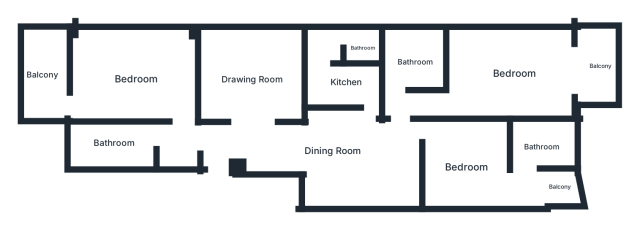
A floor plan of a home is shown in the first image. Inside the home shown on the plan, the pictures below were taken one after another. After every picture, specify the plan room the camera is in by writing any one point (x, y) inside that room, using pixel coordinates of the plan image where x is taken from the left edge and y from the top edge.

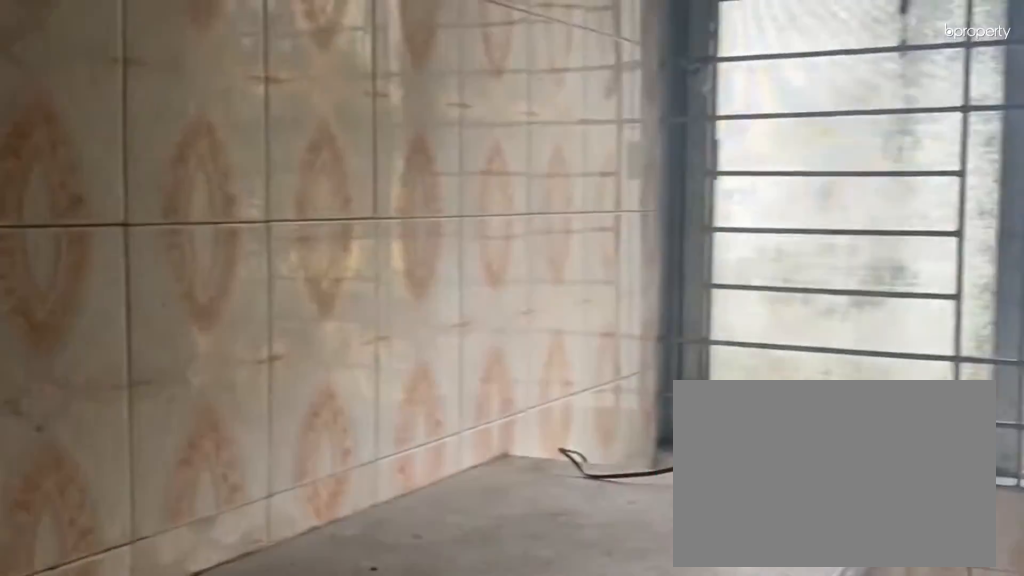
(345, 82)
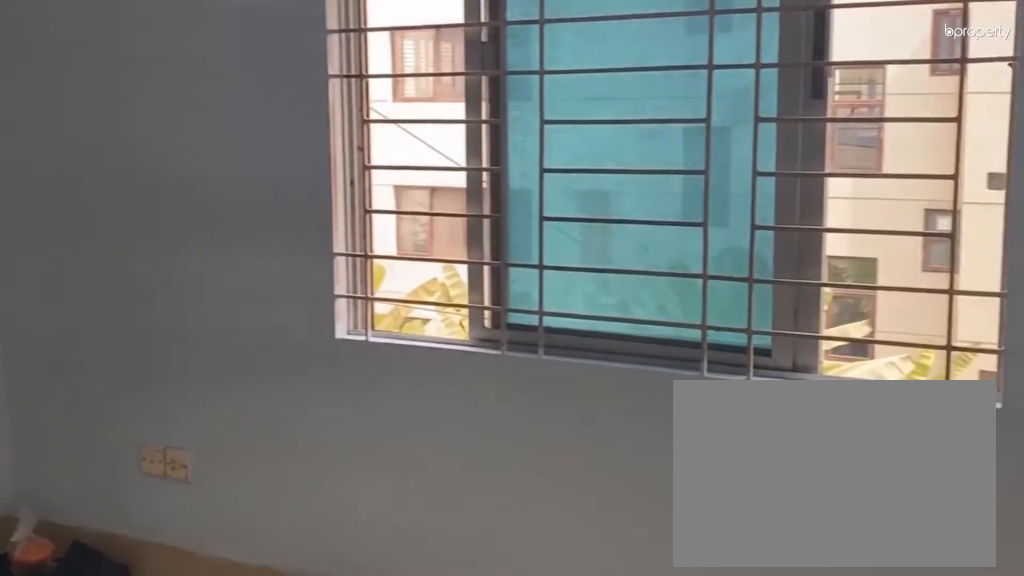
(513, 73)
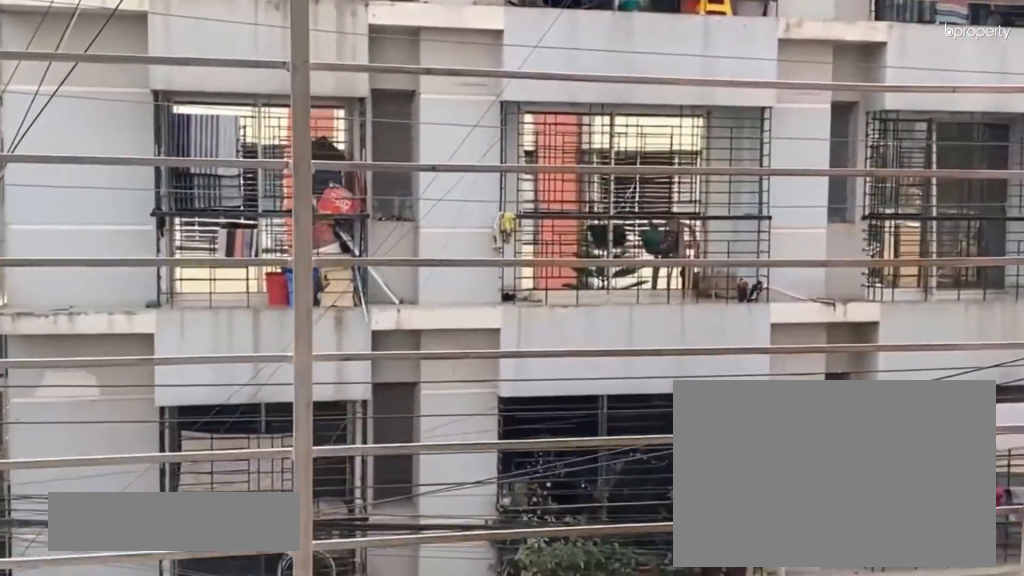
(599, 64)
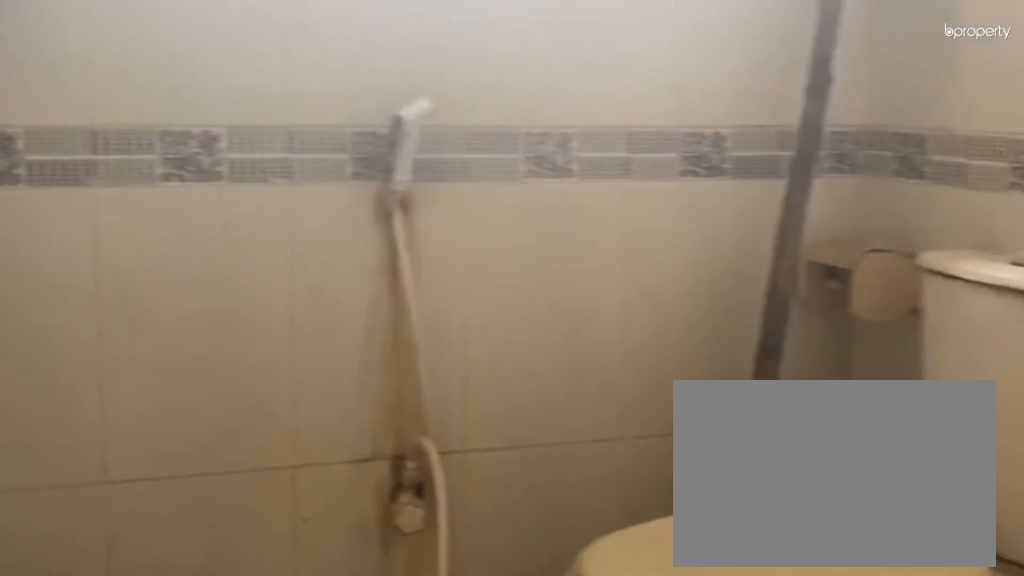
(415, 61)
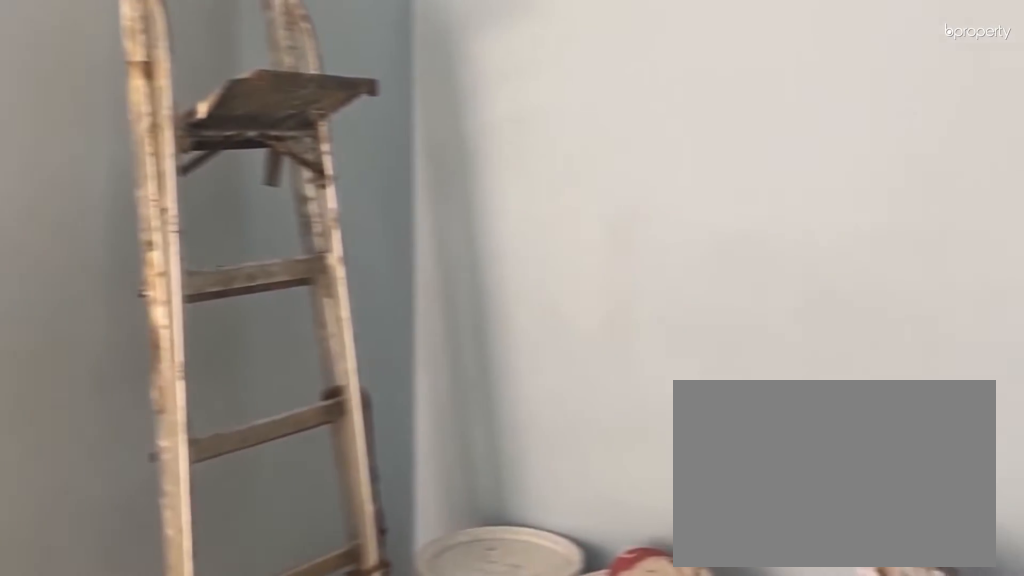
(467, 168)
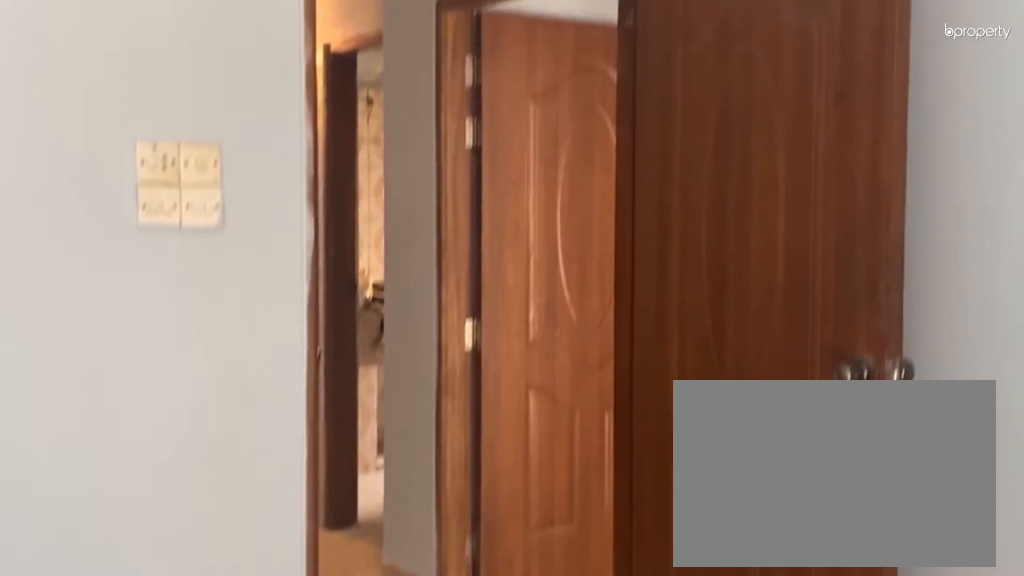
(467, 168)
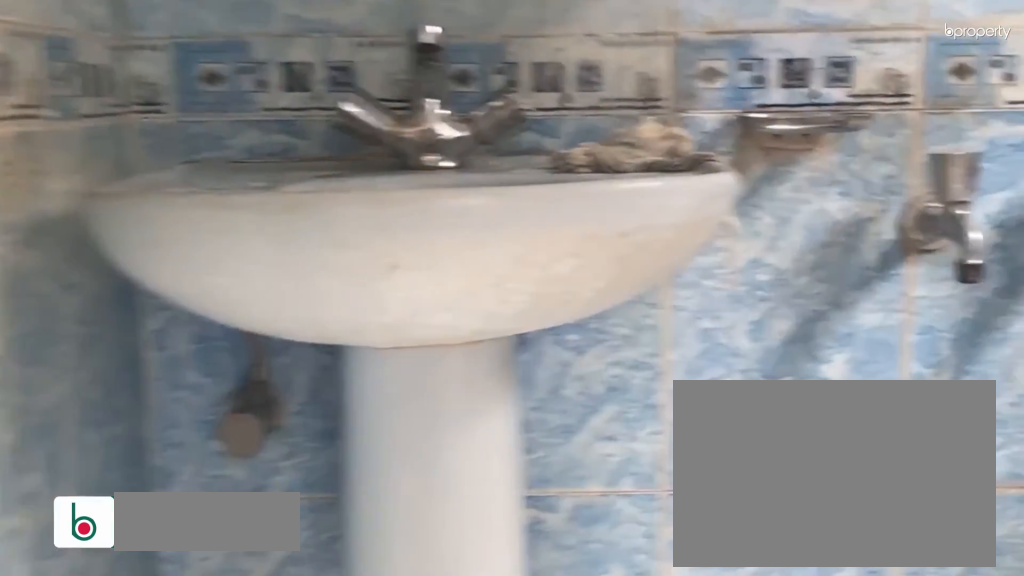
(542, 147)
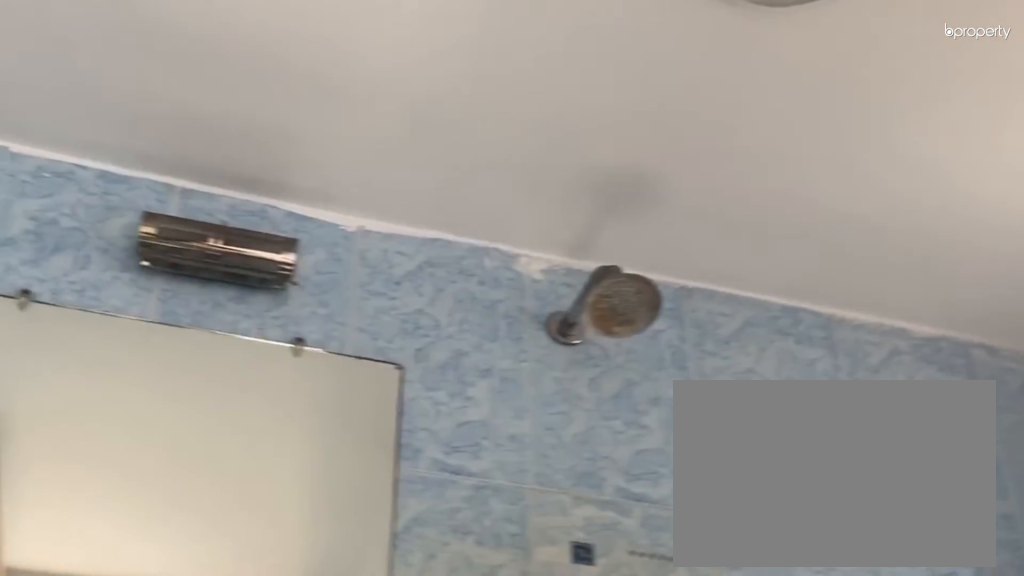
(542, 147)
